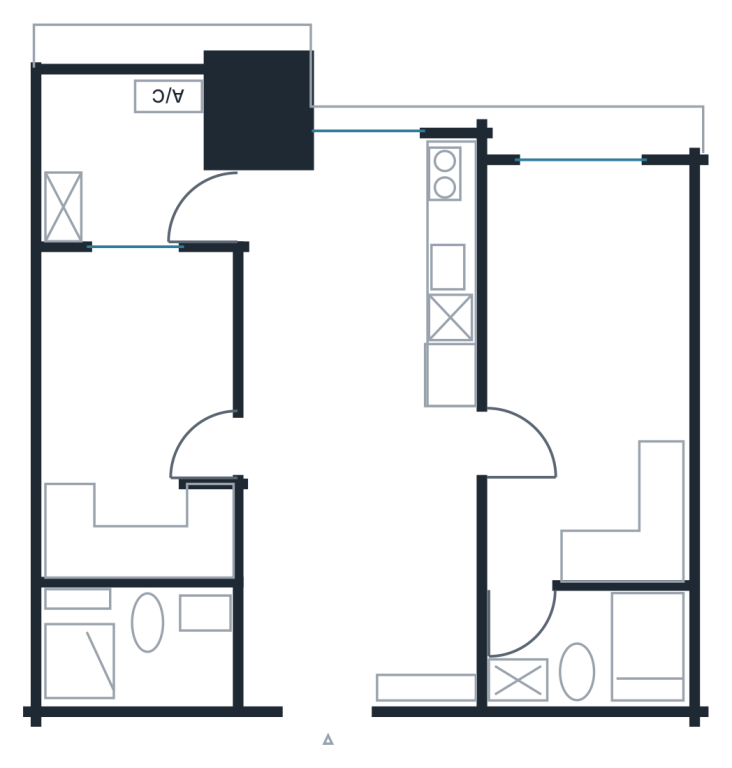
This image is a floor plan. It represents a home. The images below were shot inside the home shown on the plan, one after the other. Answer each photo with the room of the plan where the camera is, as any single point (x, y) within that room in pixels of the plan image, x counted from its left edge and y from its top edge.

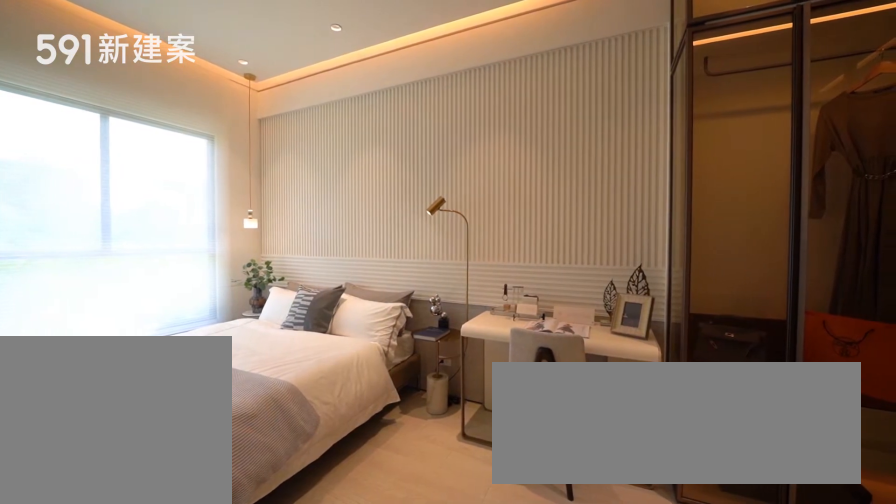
(587, 373)
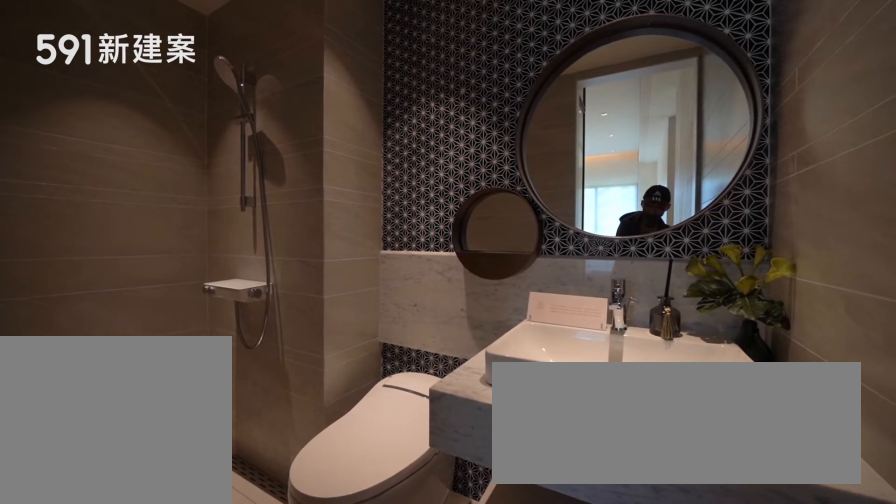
(588, 642)
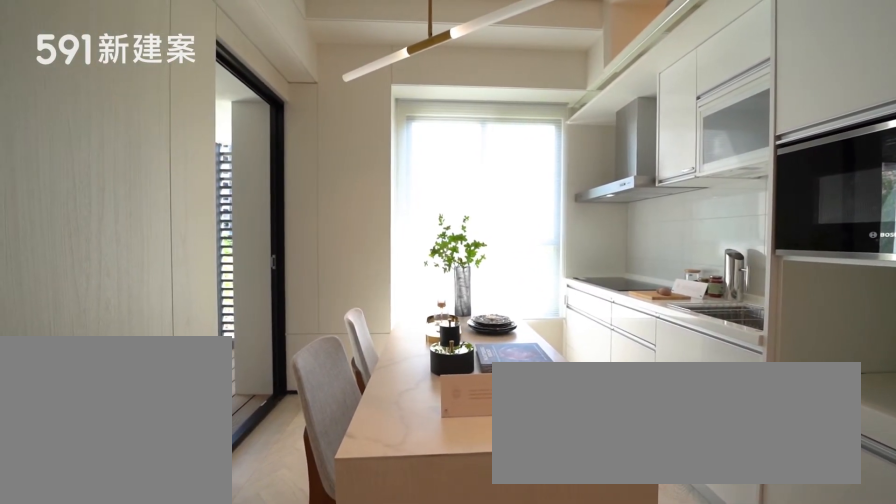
(327, 264)
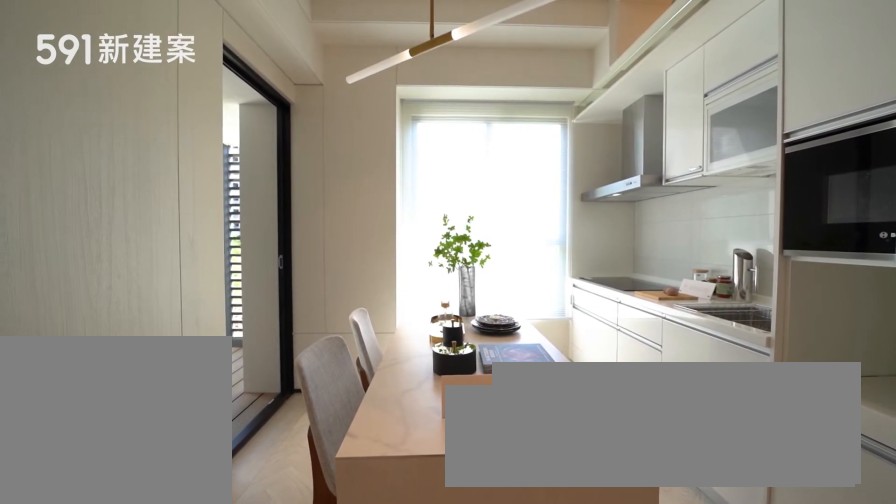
(327, 264)
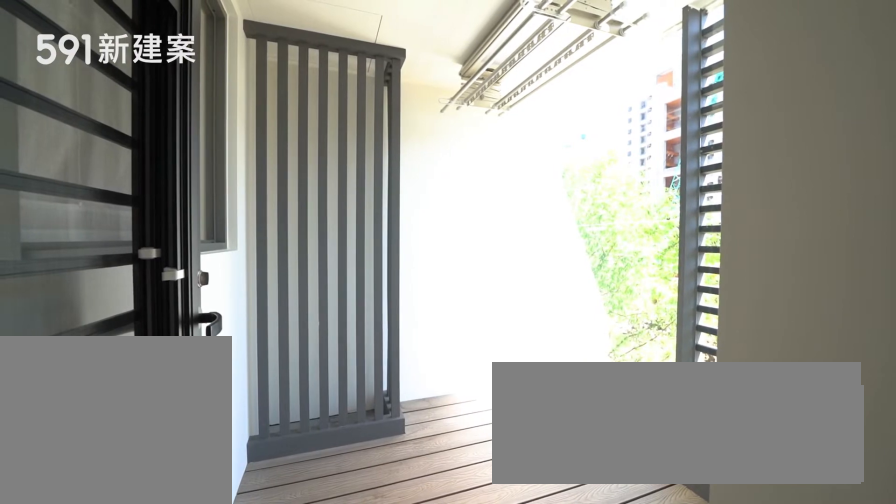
(139, 152)
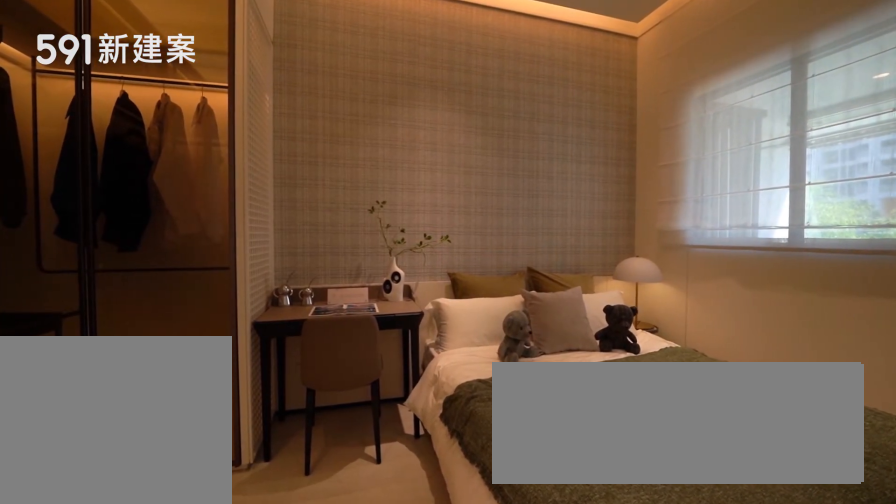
(133, 413)
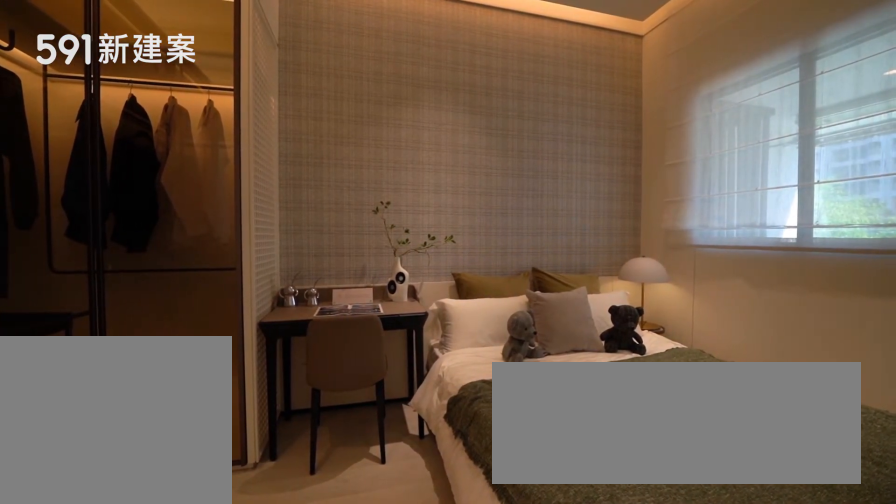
(133, 413)
